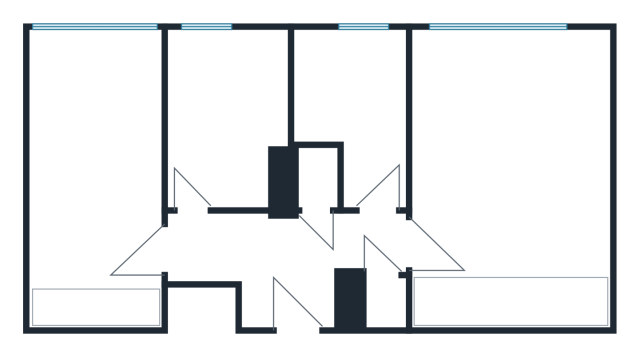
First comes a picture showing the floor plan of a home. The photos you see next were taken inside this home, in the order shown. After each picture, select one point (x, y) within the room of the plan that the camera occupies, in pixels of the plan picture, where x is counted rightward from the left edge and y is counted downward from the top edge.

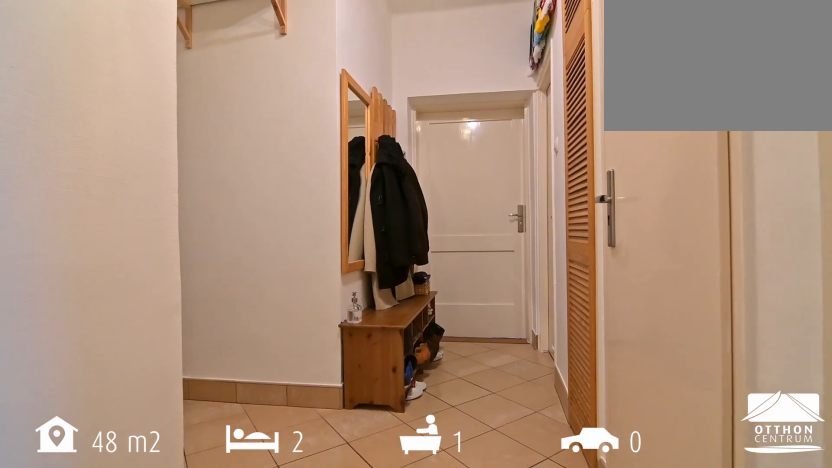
(277, 254)
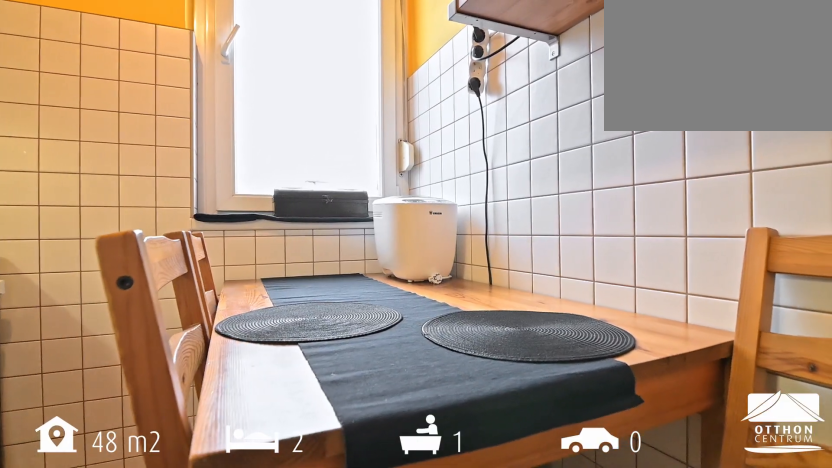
(357, 89)
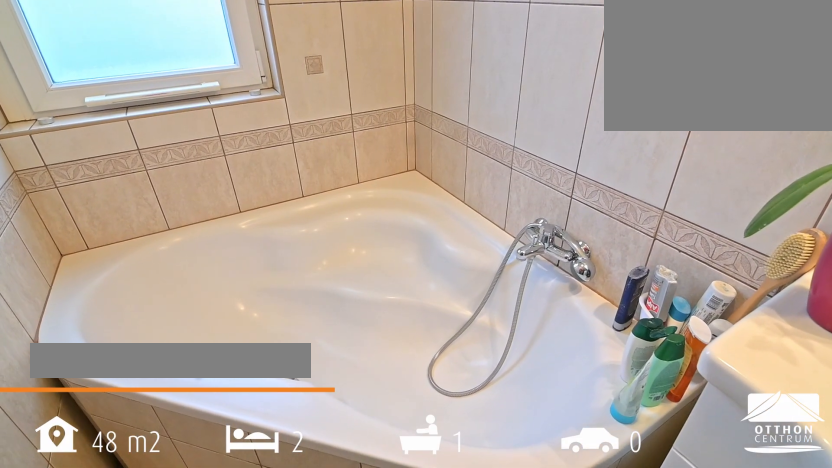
(229, 106)
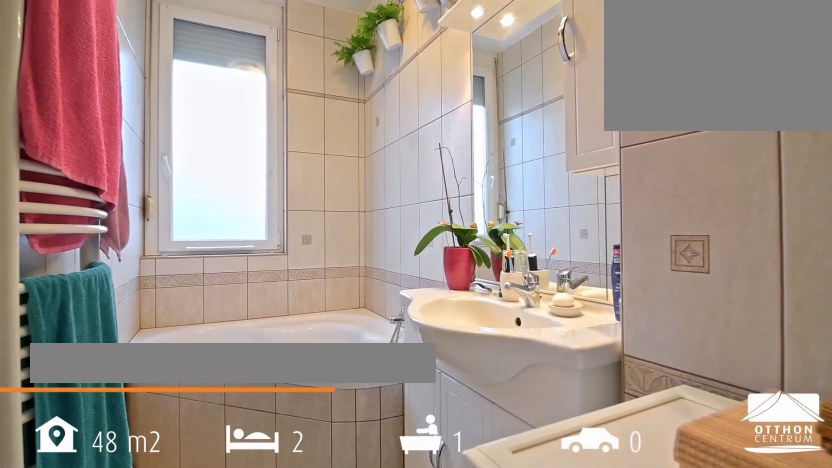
(230, 106)
